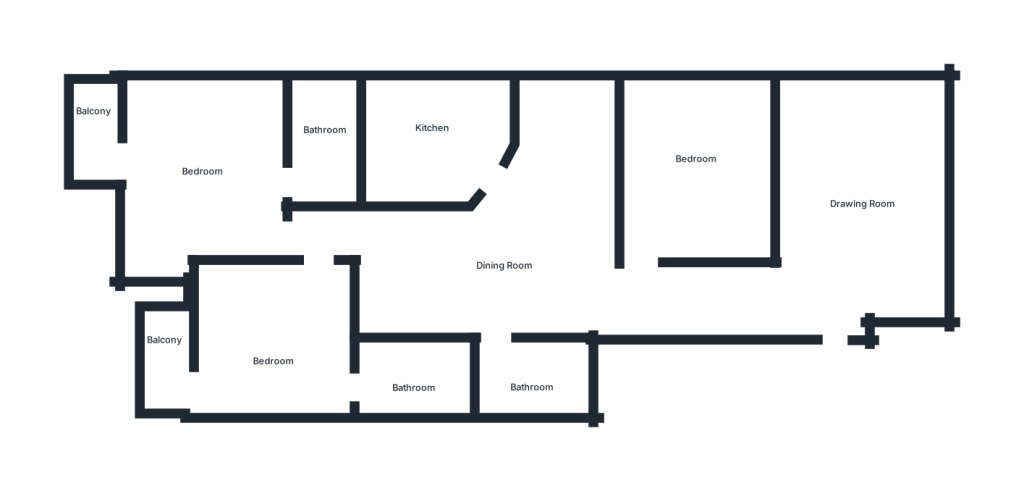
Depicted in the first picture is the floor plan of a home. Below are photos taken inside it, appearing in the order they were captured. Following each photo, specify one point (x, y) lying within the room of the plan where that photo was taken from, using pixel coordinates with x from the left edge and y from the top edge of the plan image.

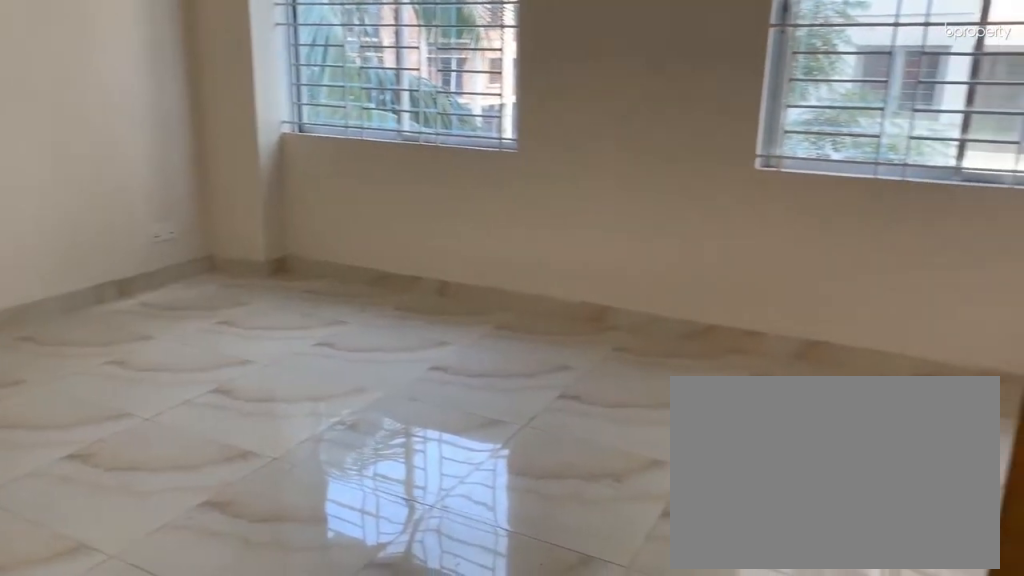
(862, 204)
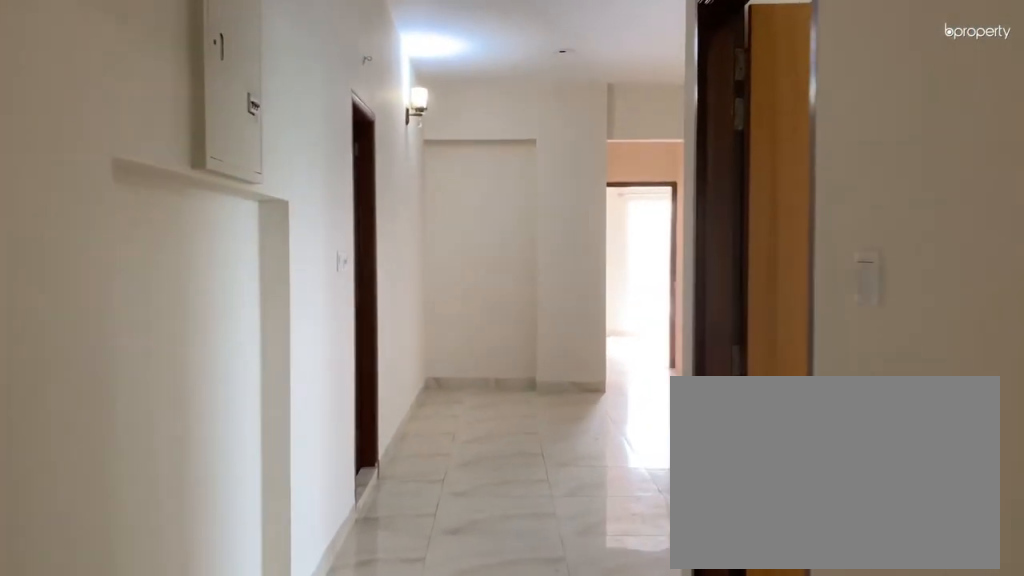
(749, 299)
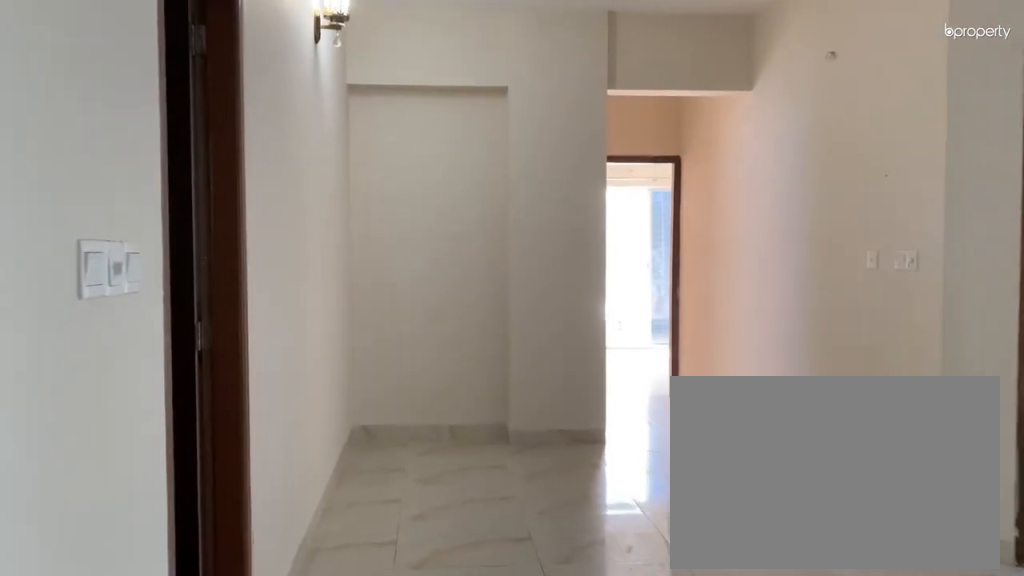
(495, 271)
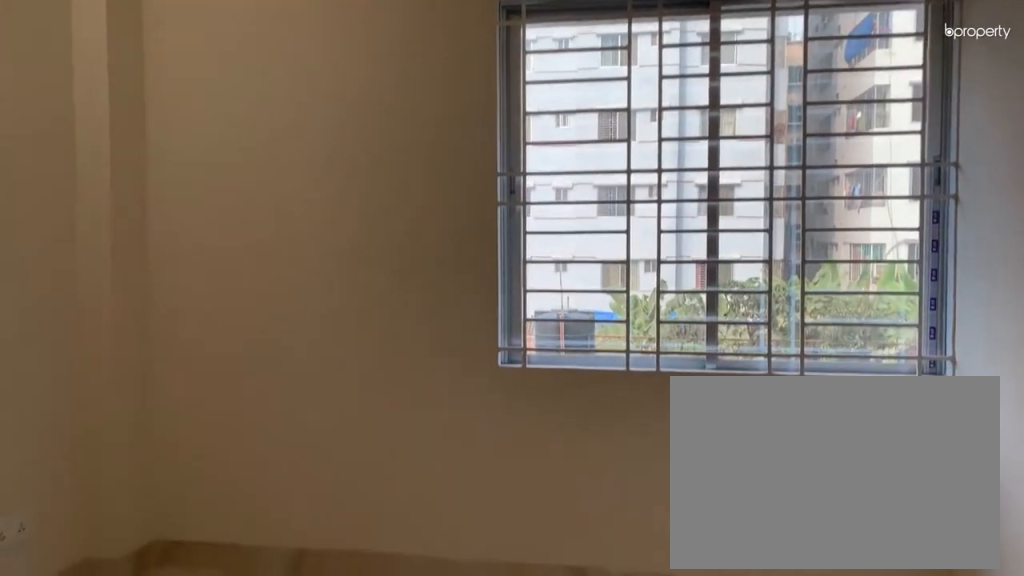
(691, 181)
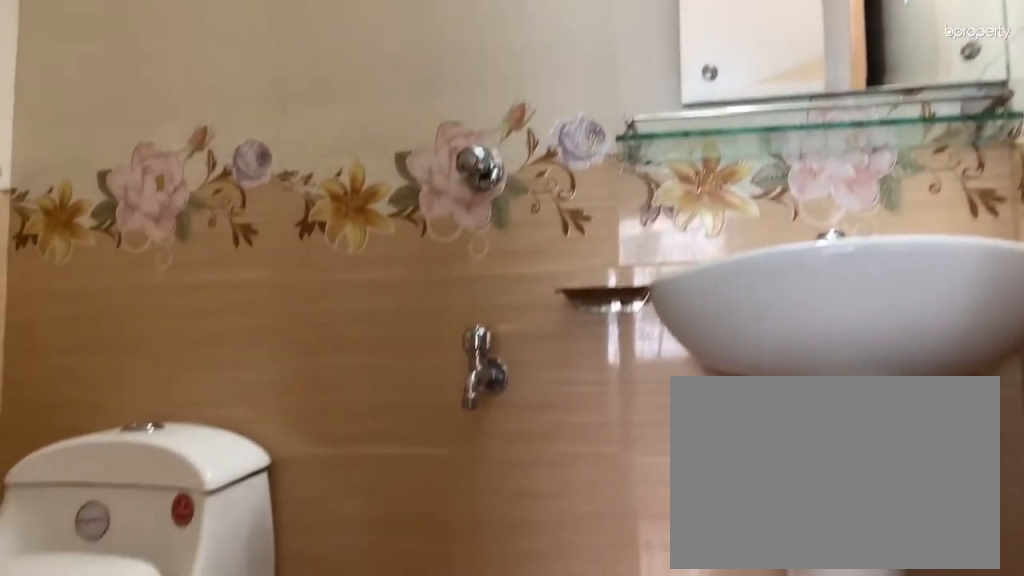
(532, 380)
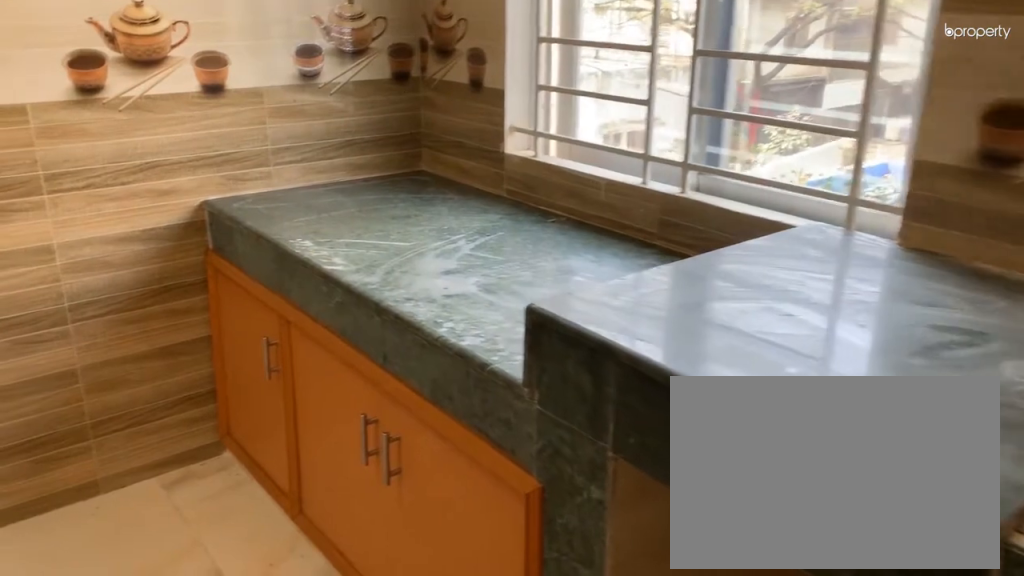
(437, 136)
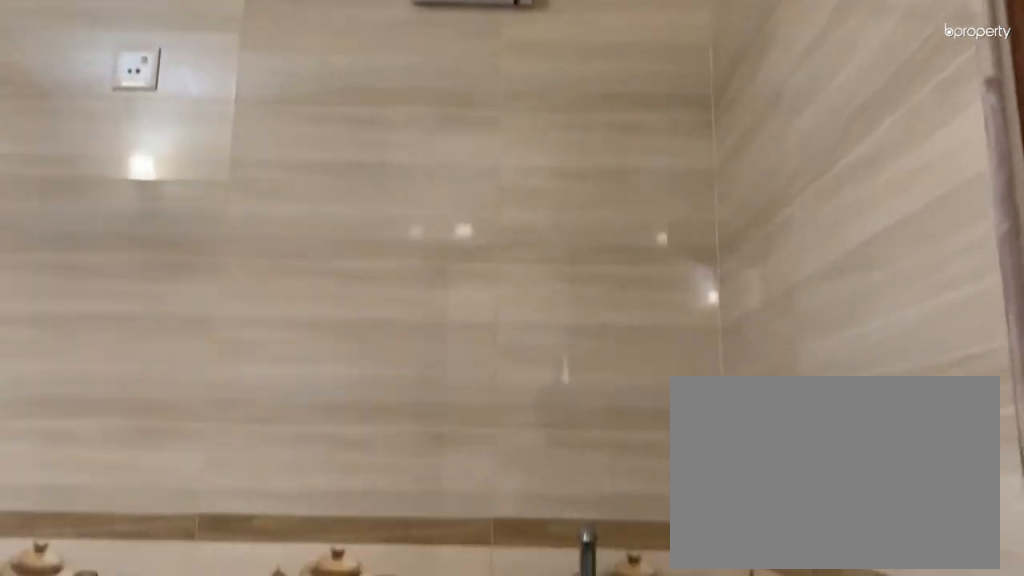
(439, 142)
